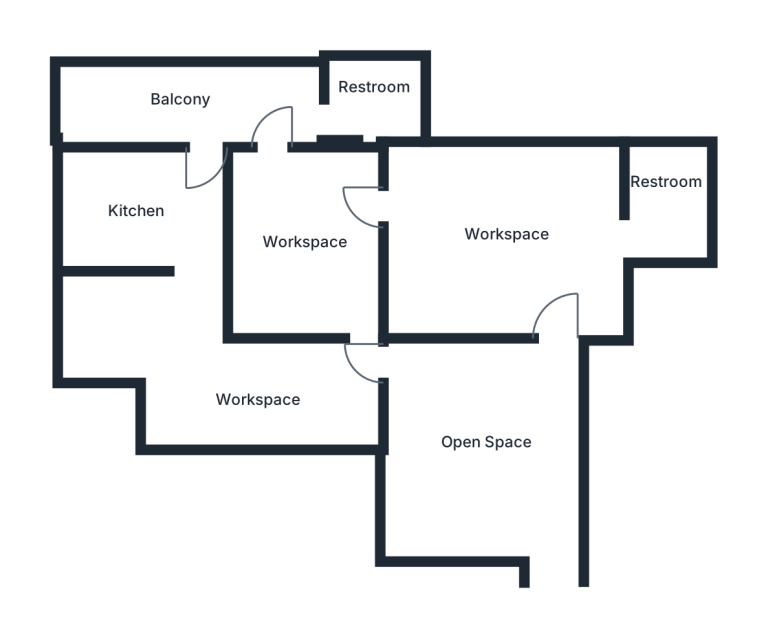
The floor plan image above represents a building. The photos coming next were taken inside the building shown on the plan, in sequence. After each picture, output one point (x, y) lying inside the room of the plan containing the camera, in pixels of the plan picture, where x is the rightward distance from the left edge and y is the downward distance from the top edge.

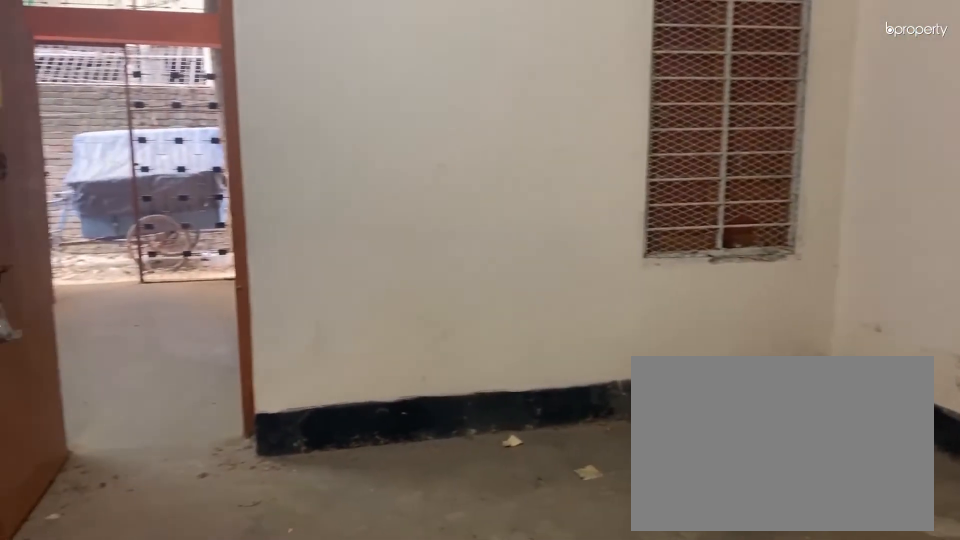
(480, 437)
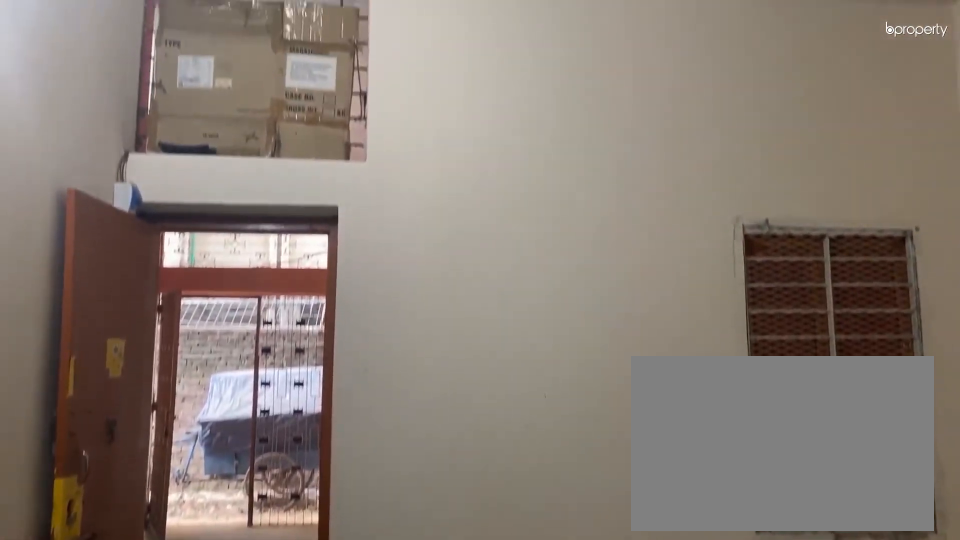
(480, 437)
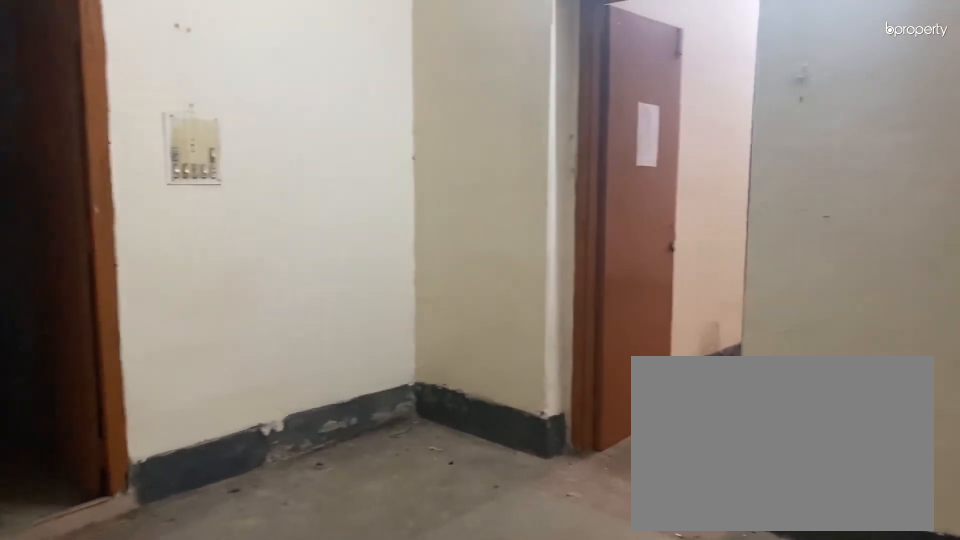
(499, 230)
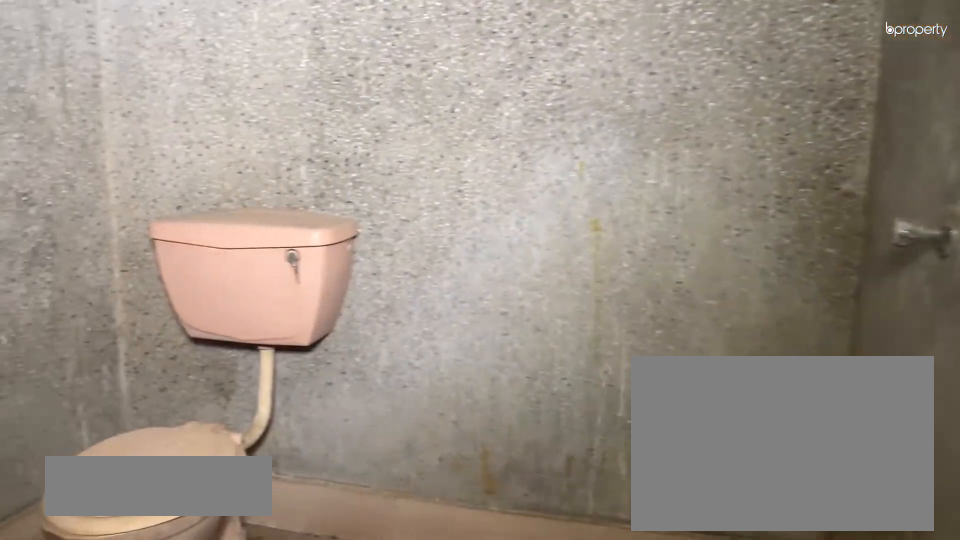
(664, 198)
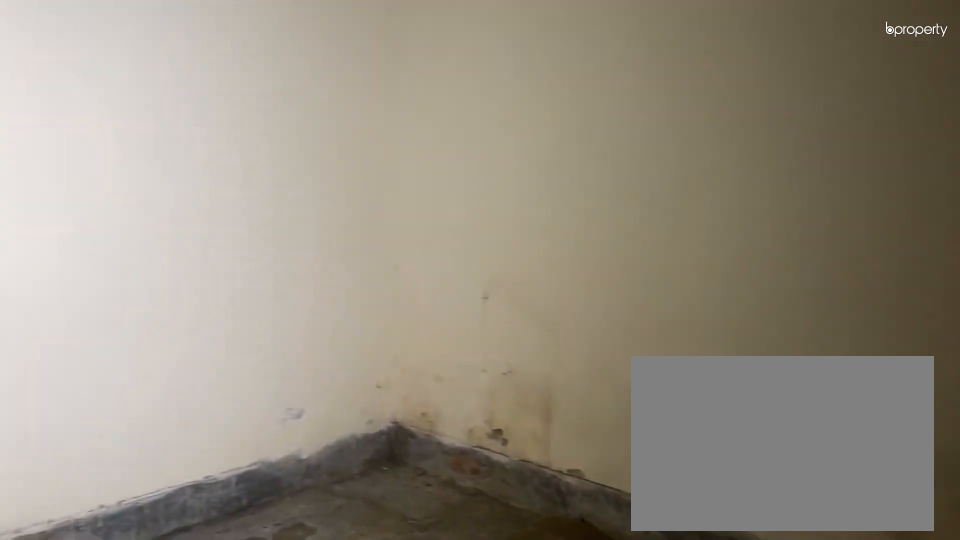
(298, 238)
